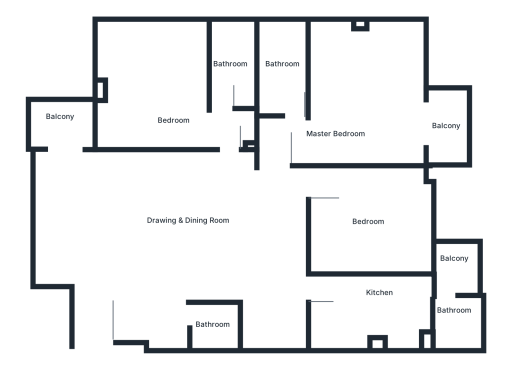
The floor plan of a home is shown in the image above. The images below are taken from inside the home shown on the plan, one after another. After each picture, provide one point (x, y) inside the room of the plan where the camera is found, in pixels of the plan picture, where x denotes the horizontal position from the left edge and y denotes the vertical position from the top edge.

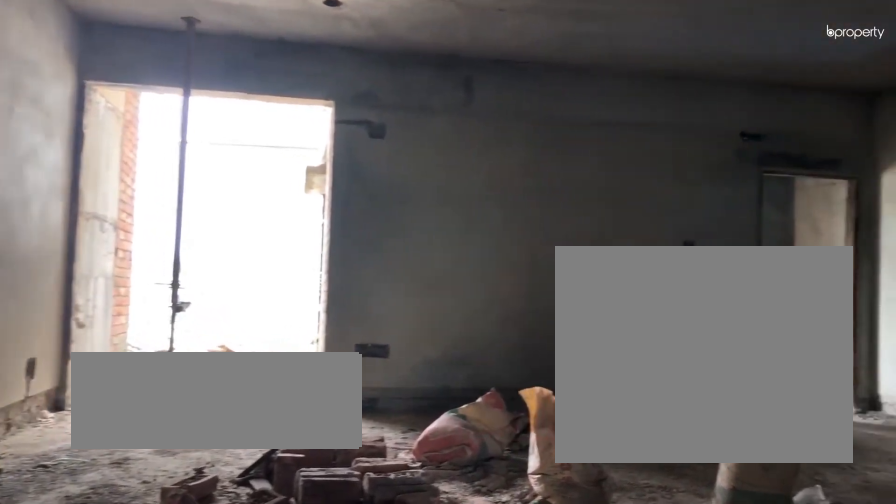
(186, 225)
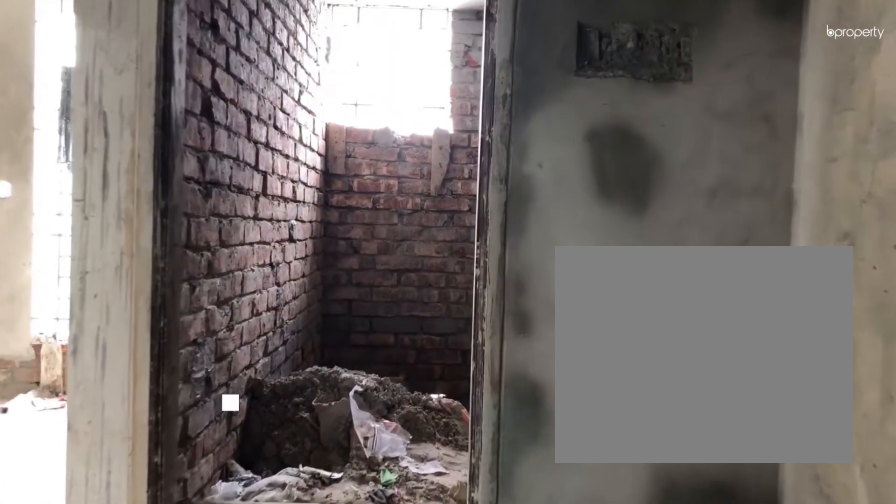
(231, 135)
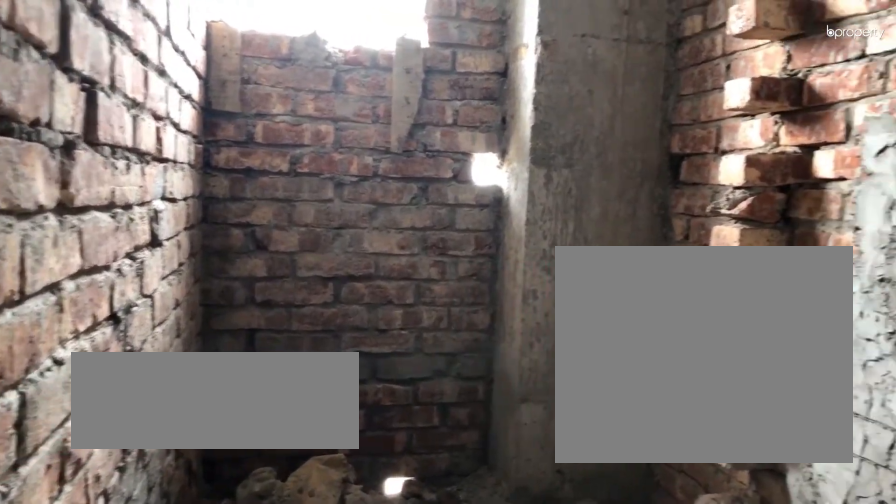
(233, 66)
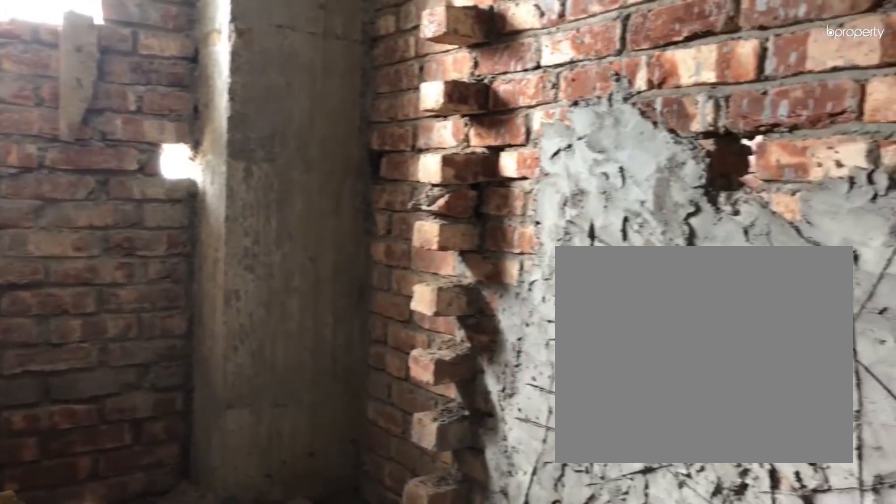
(233, 66)
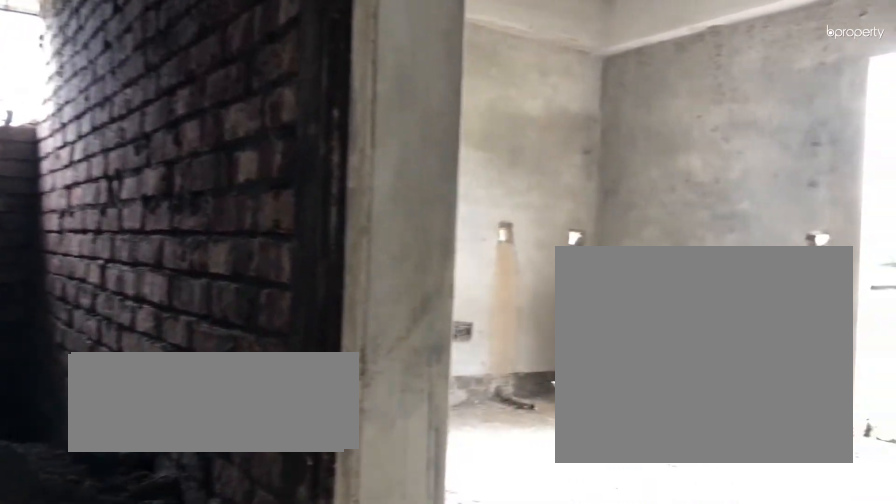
(340, 102)
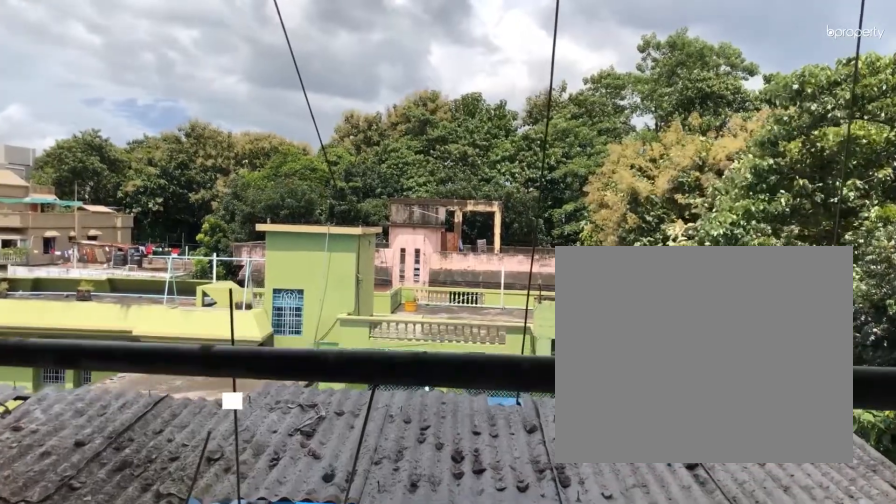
(450, 122)
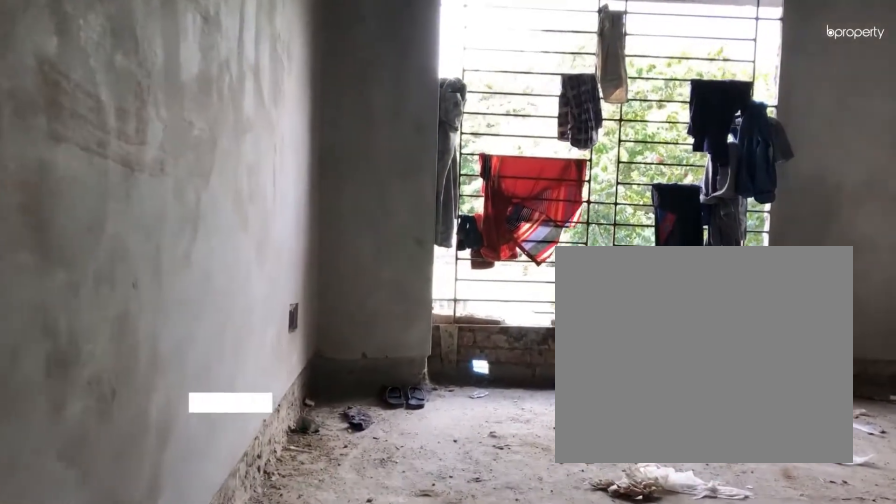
(368, 227)
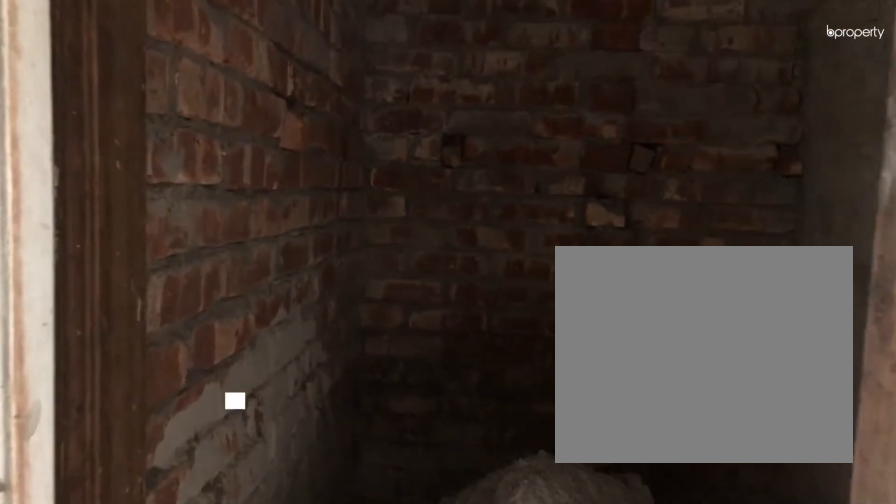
(217, 325)
